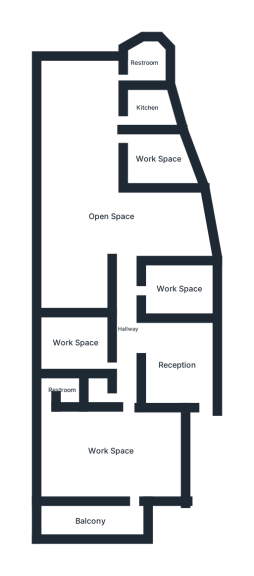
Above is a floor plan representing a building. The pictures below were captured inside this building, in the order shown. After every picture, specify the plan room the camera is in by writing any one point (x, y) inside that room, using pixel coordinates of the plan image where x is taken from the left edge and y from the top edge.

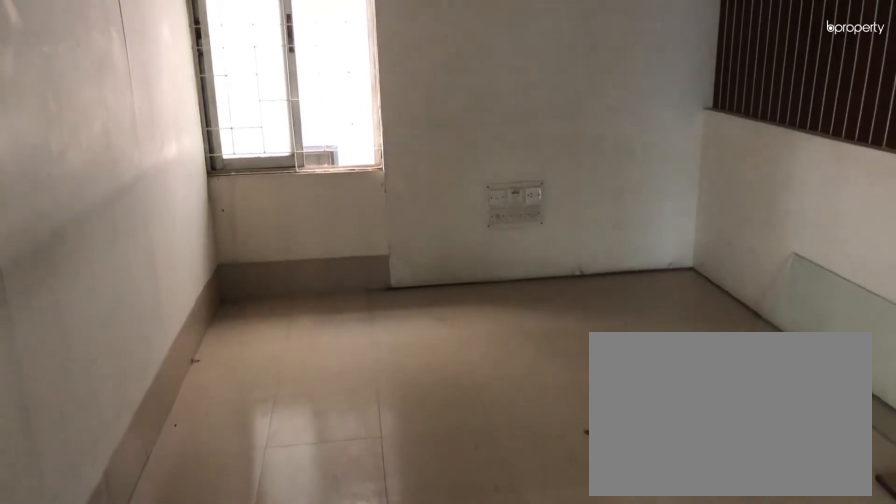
(76, 345)
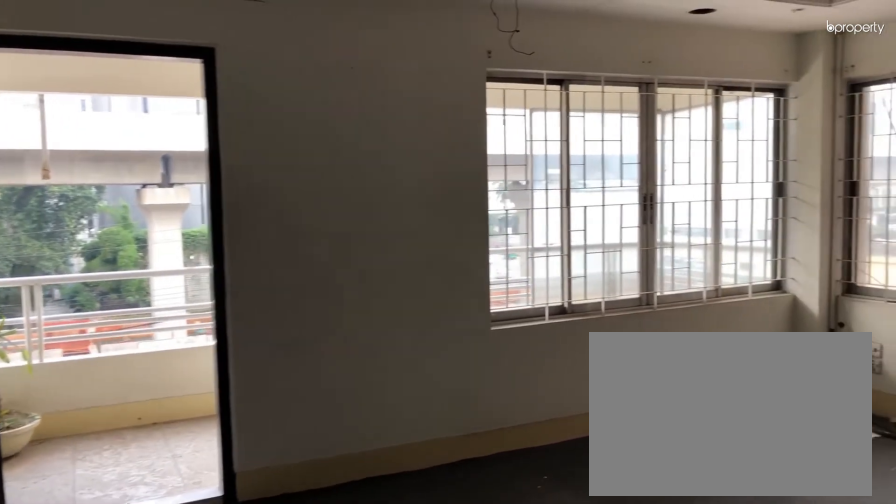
(111, 452)
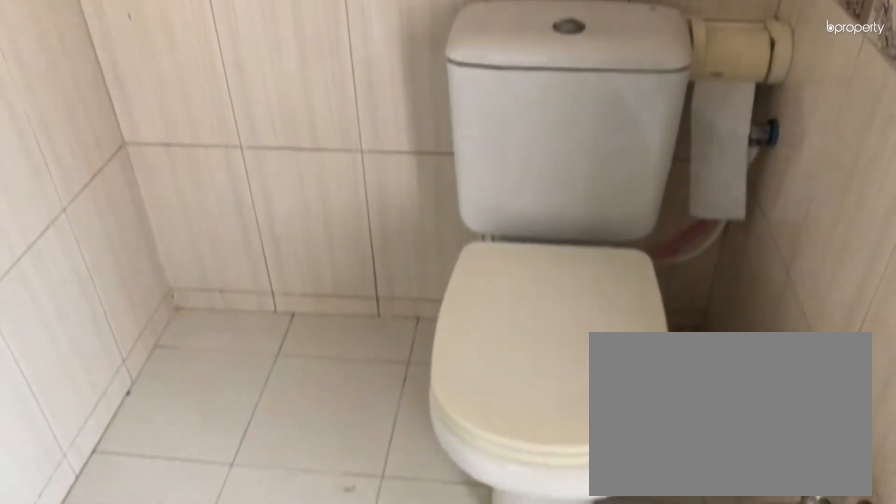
(59, 393)
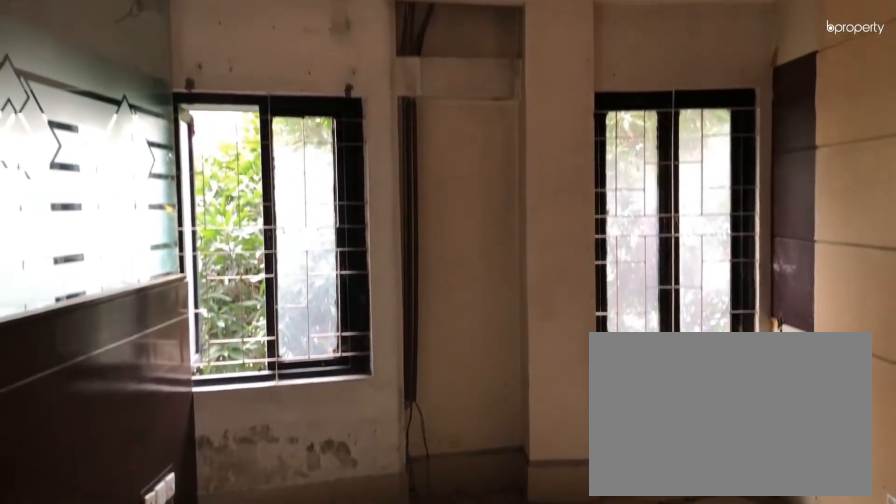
(179, 288)
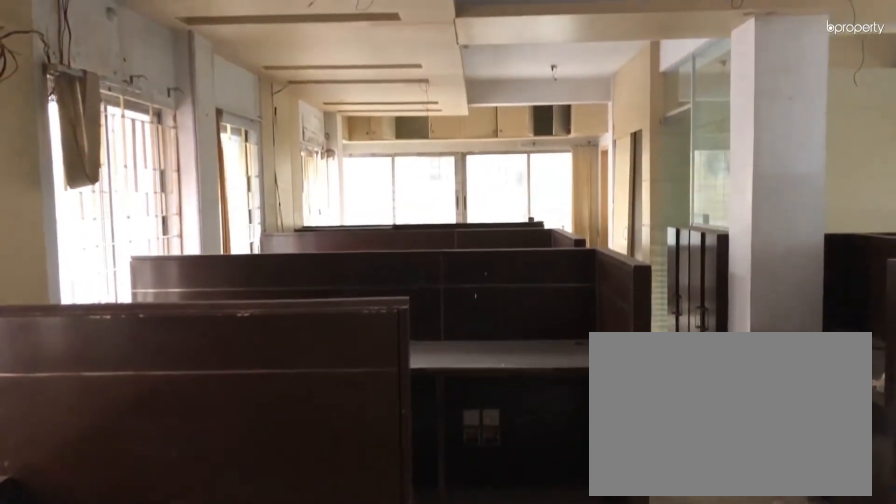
(110, 217)
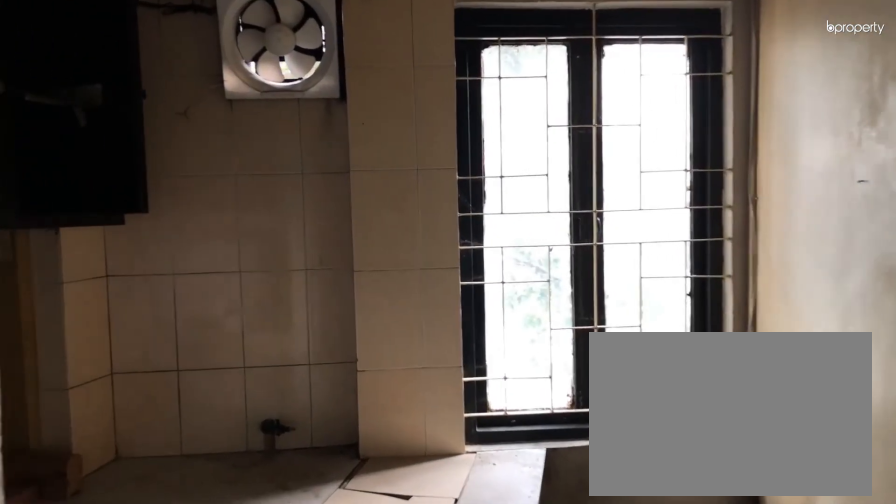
(144, 106)
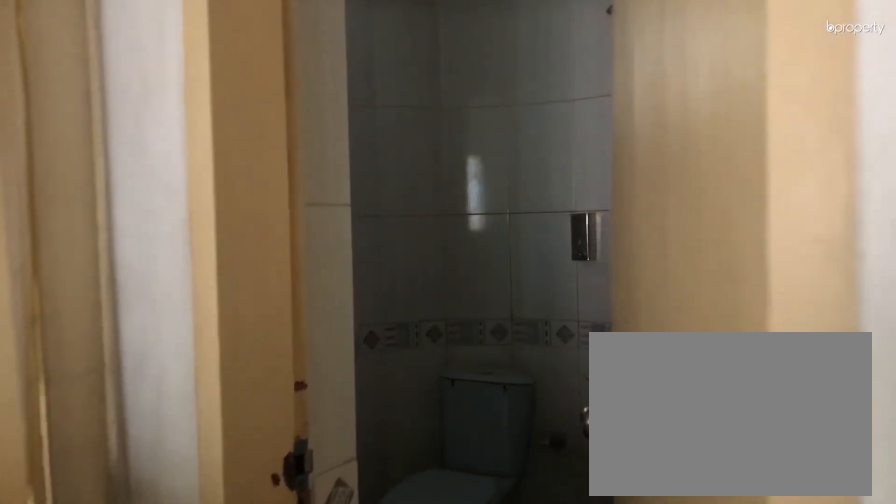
(142, 61)
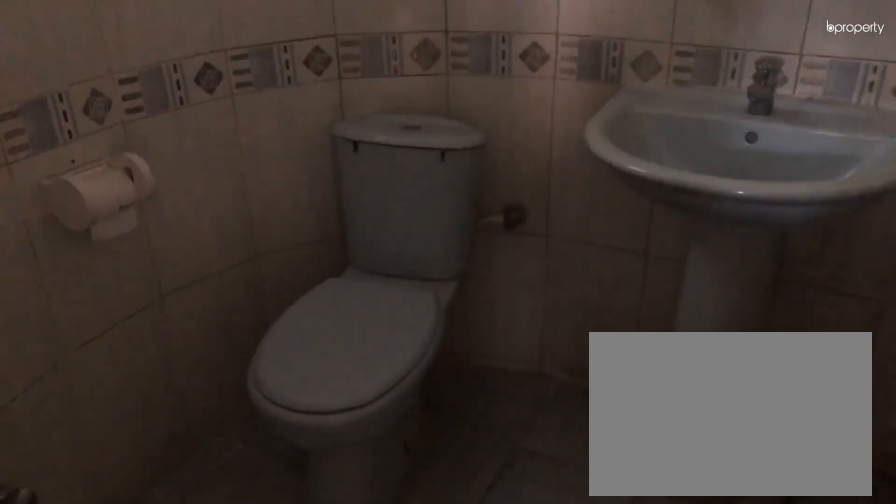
(142, 61)
